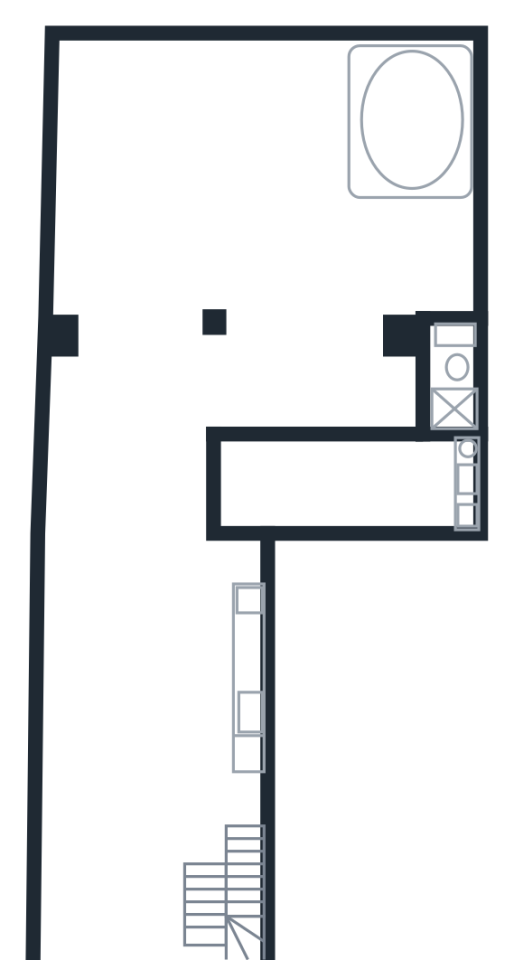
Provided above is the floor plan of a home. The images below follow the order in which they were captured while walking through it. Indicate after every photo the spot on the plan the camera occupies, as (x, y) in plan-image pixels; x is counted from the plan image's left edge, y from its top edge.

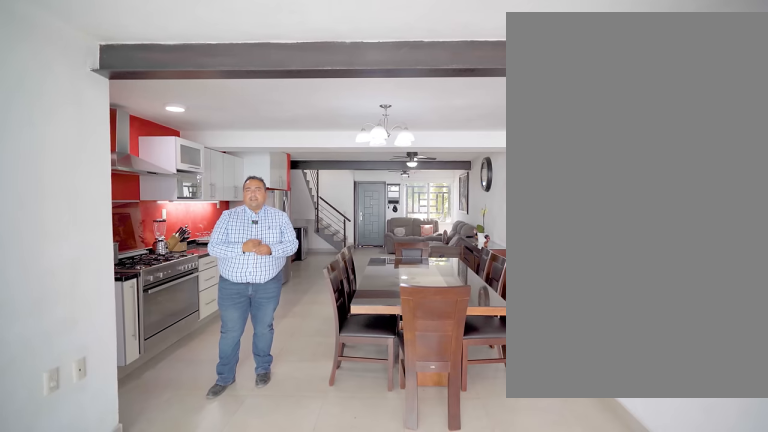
(188, 583)
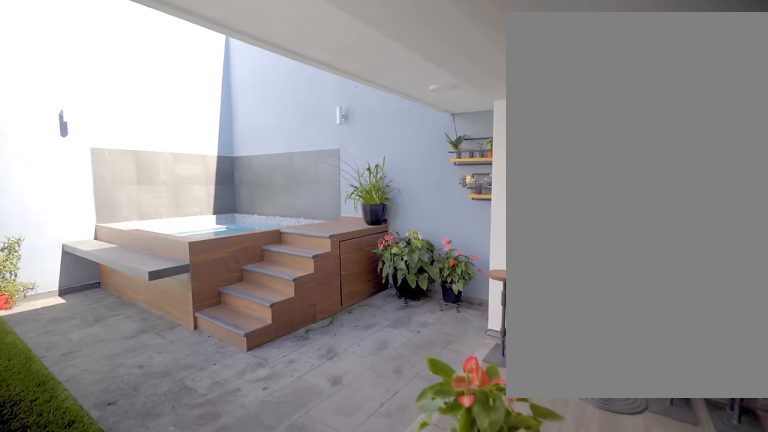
(226, 421)
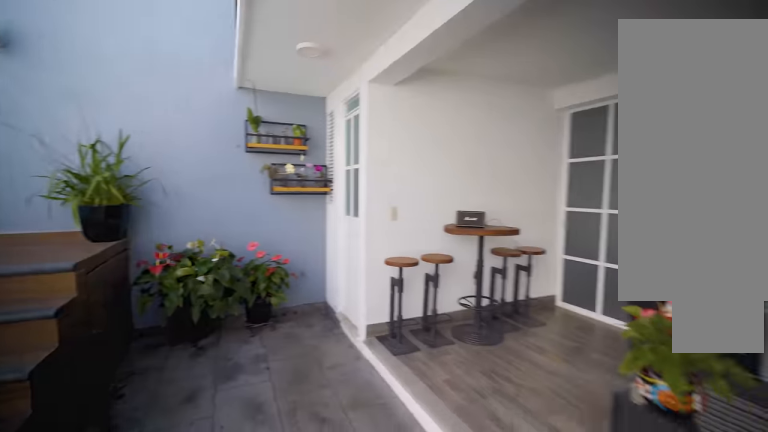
(231, 414)
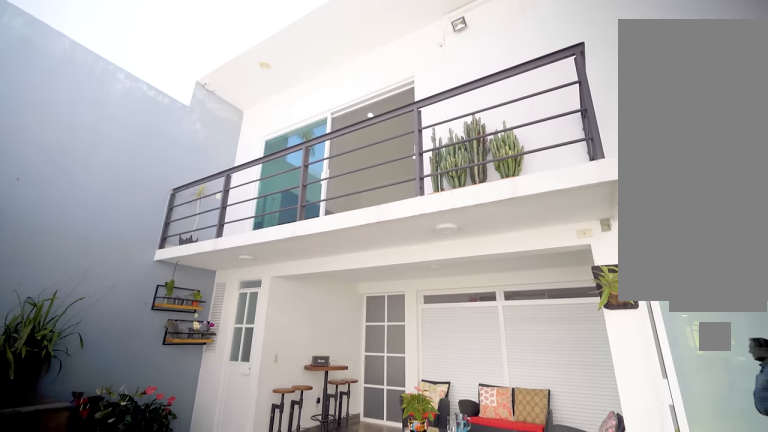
(223, 175)
